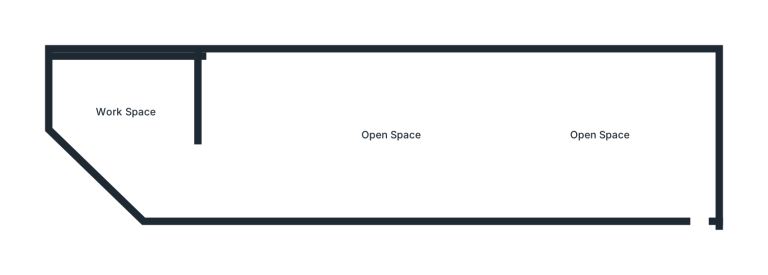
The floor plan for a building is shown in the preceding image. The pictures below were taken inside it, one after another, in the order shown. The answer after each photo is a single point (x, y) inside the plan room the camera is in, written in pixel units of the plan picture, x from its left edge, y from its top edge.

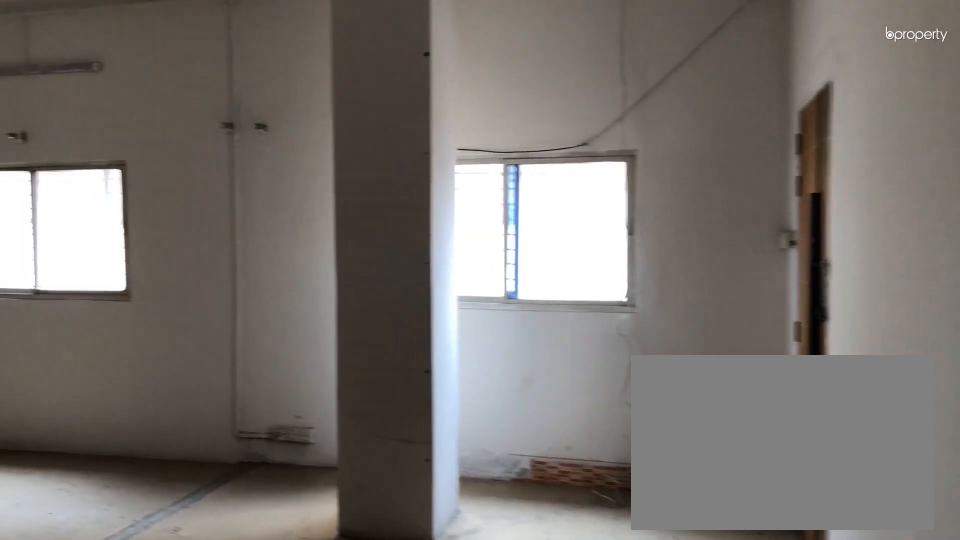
(699, 188)
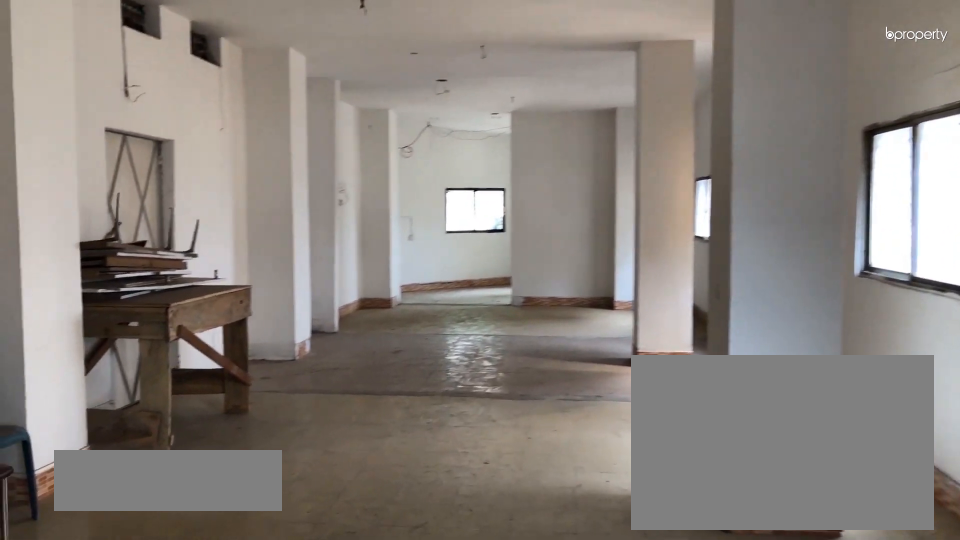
(599, 137)
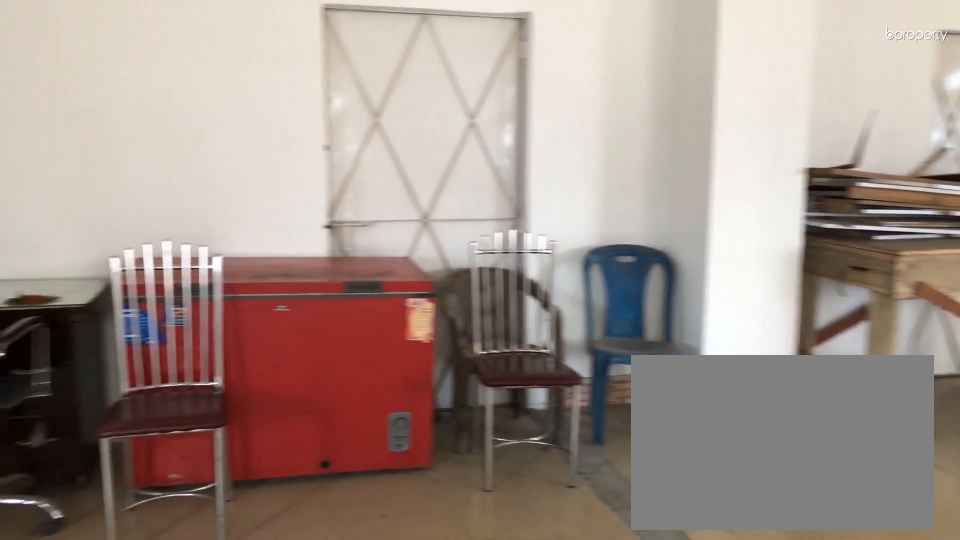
(599, 137)
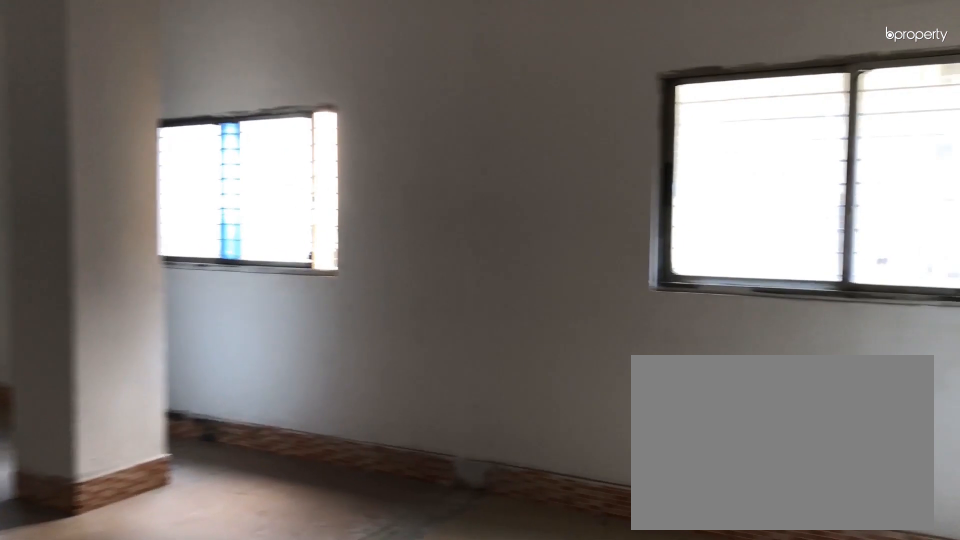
(389, 137)
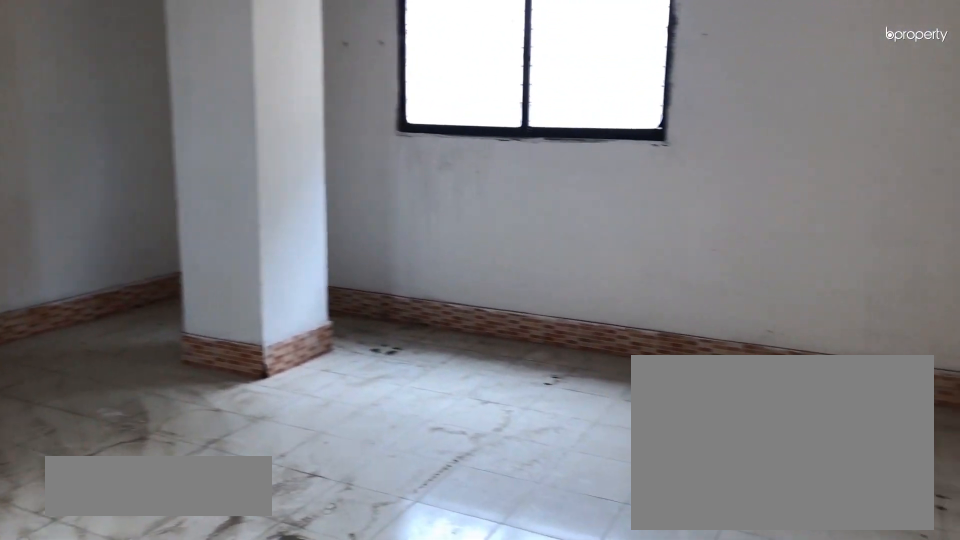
(126, 113)
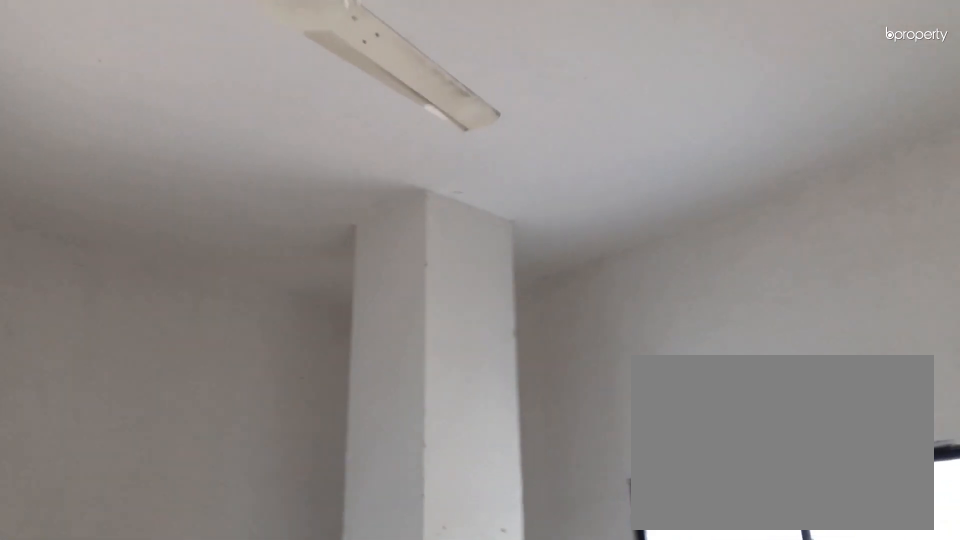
(126, 113)
